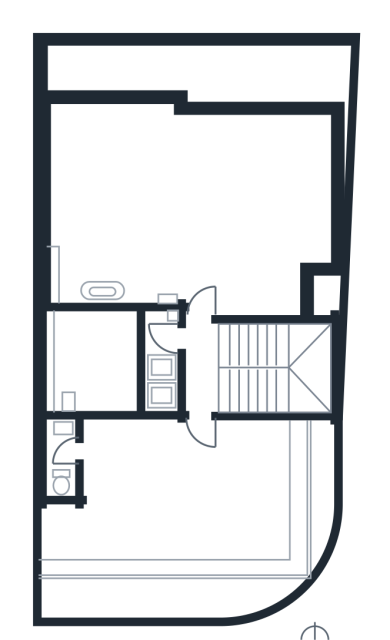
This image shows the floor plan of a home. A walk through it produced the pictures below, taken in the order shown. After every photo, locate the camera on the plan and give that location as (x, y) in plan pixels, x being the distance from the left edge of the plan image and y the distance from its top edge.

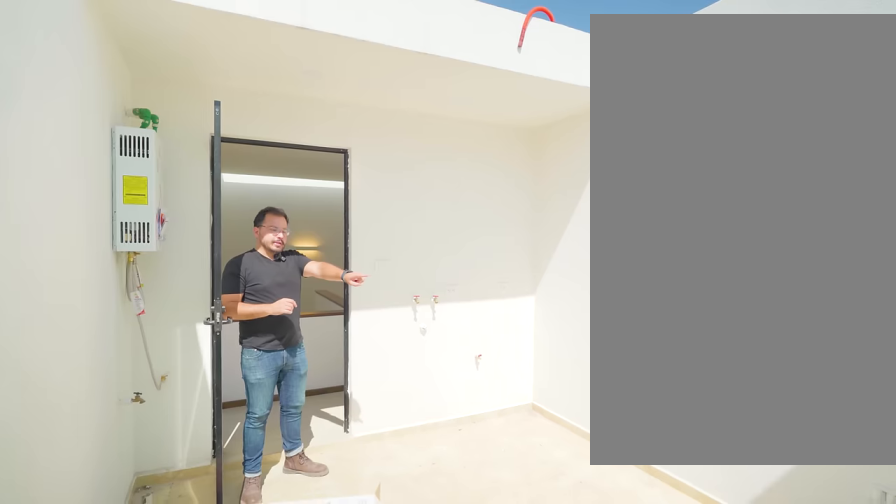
(74, 335)
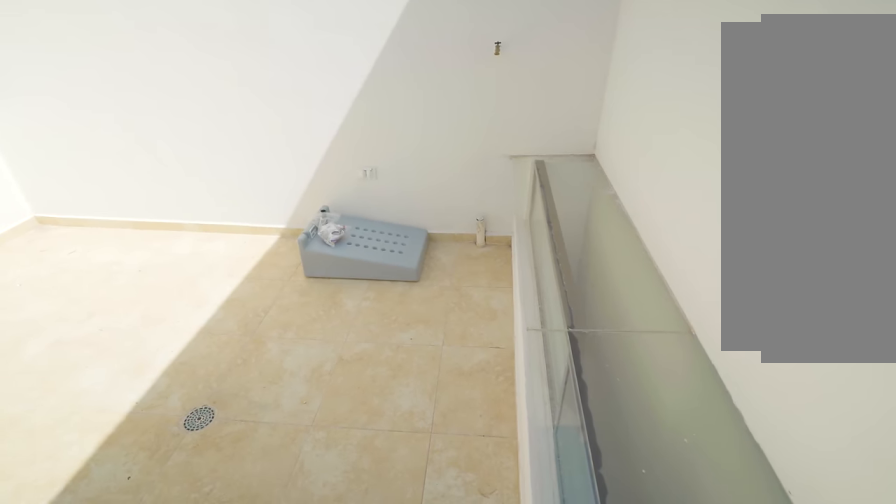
(74, 335)
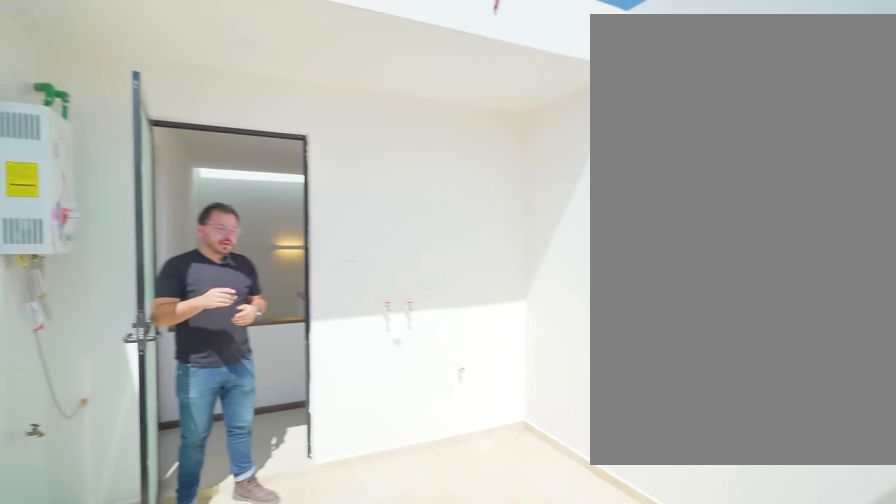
(73, 335)
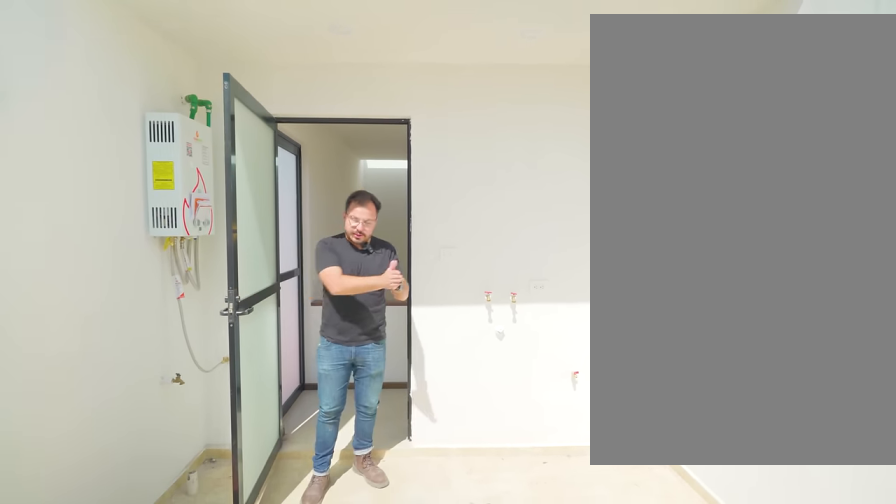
(73, 343)
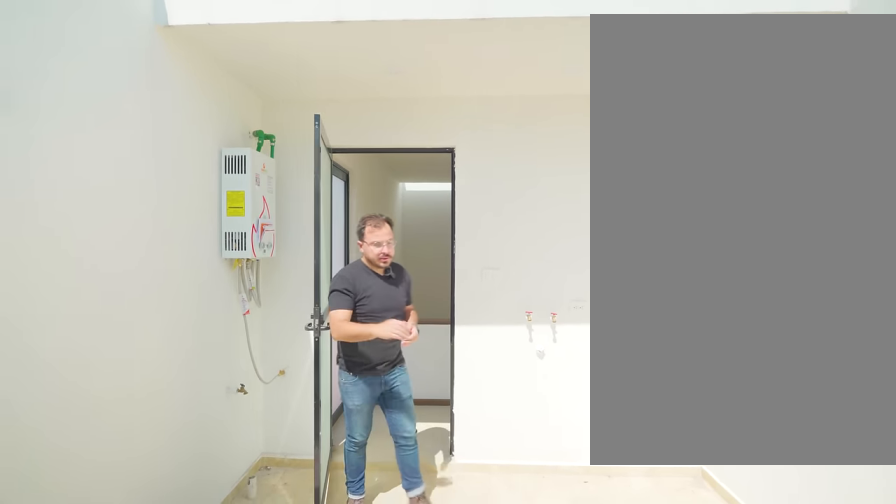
(72, 343)
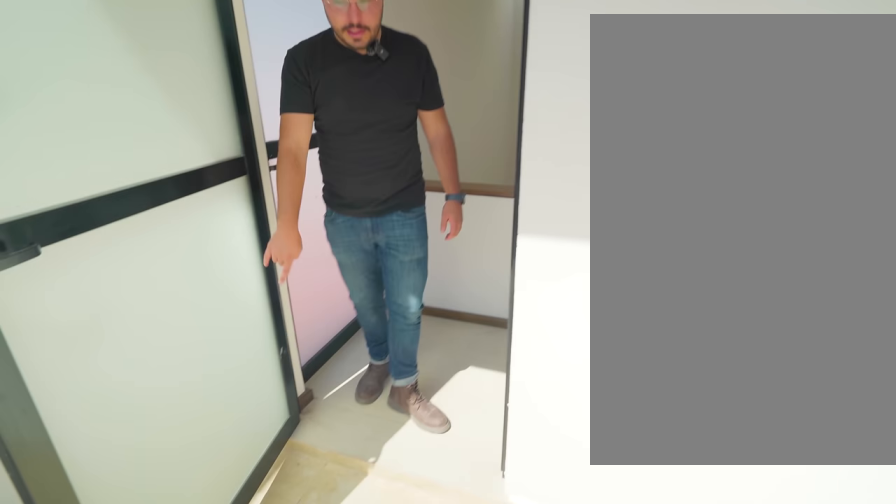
(108, 346)
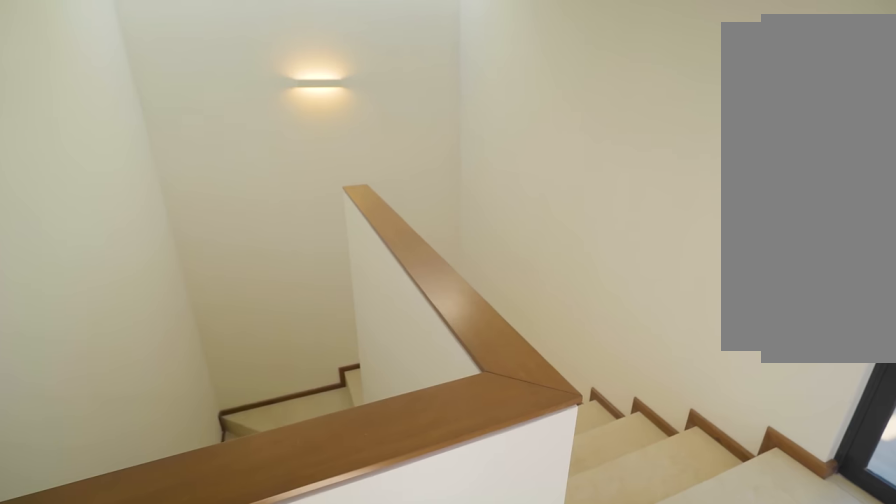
(185, 341)
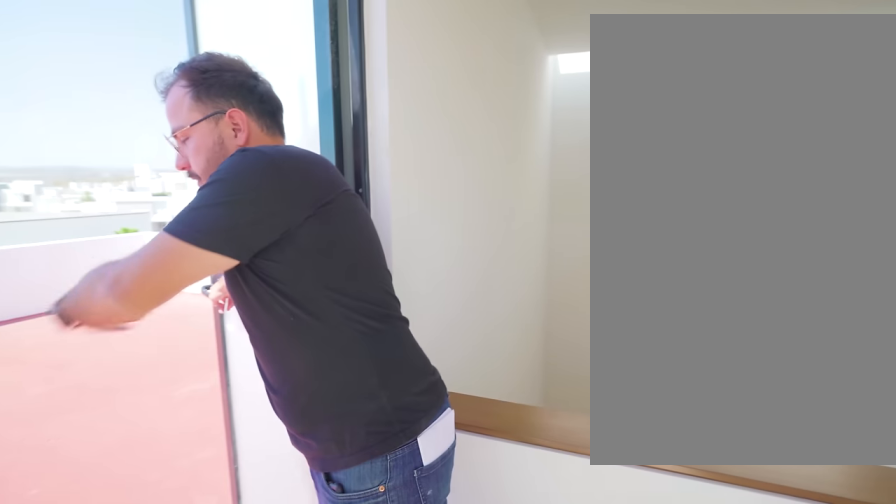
(195, 340)
